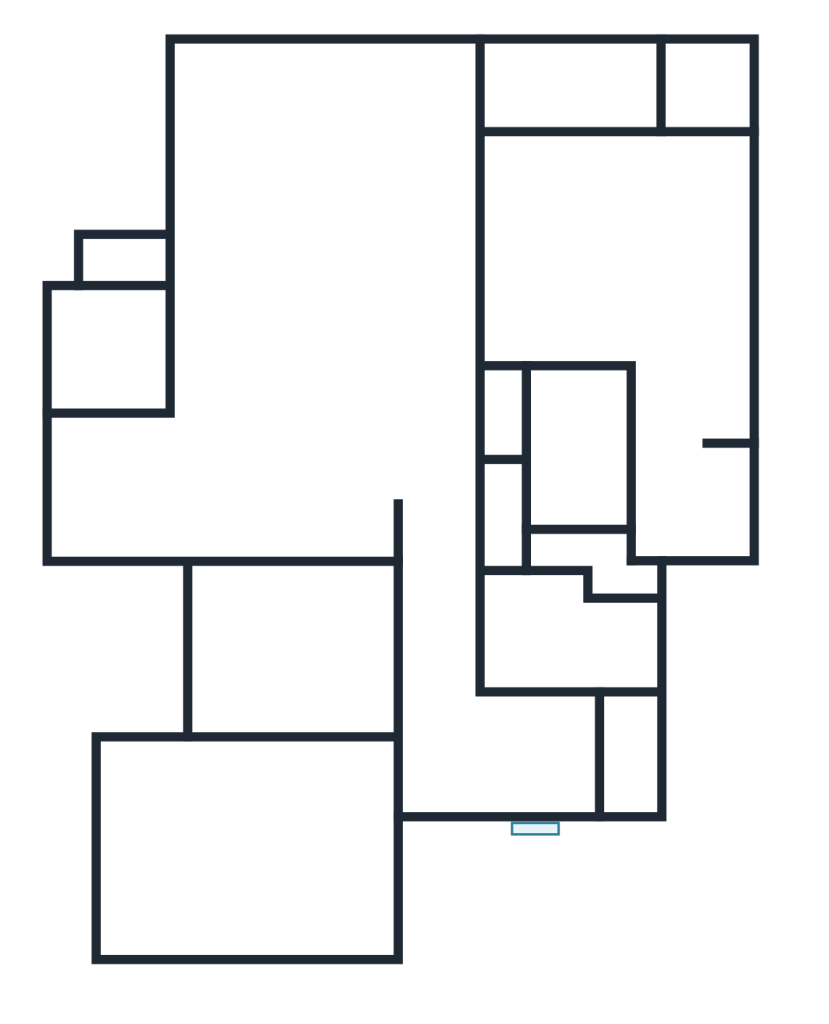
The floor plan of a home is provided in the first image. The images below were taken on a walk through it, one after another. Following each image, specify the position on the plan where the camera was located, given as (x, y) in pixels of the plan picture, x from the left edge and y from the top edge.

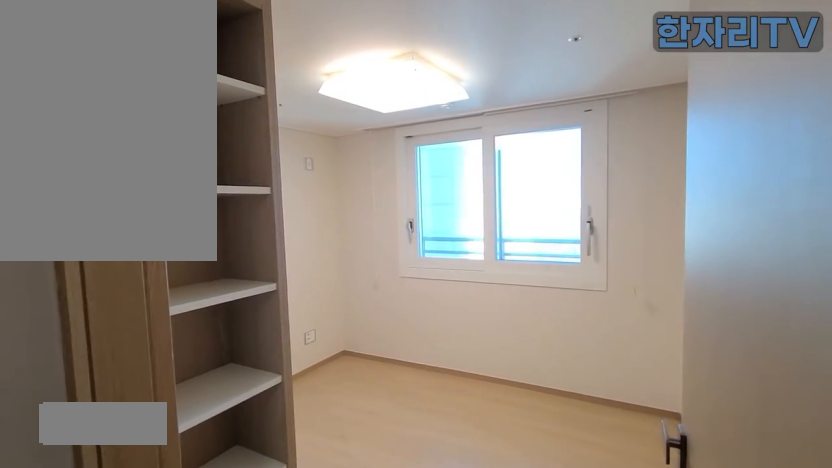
(245, 839)
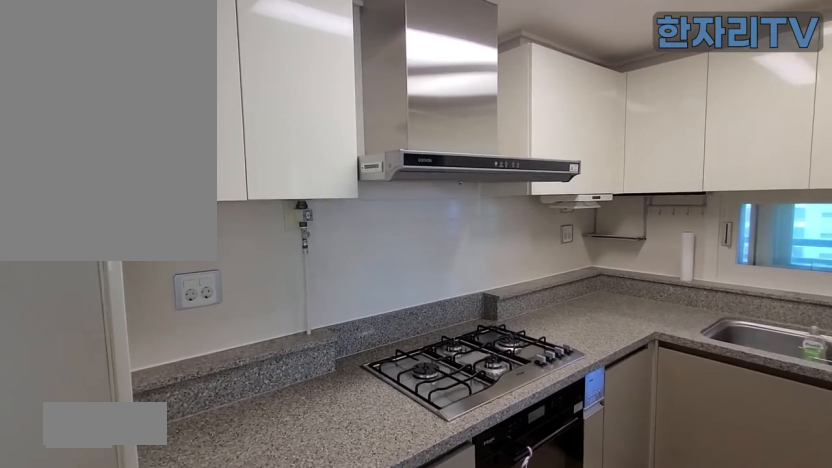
(239, 476)
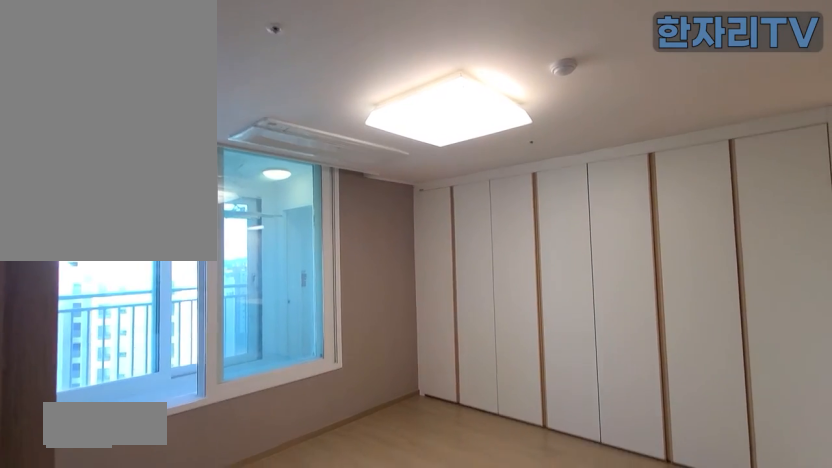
(603, 215)
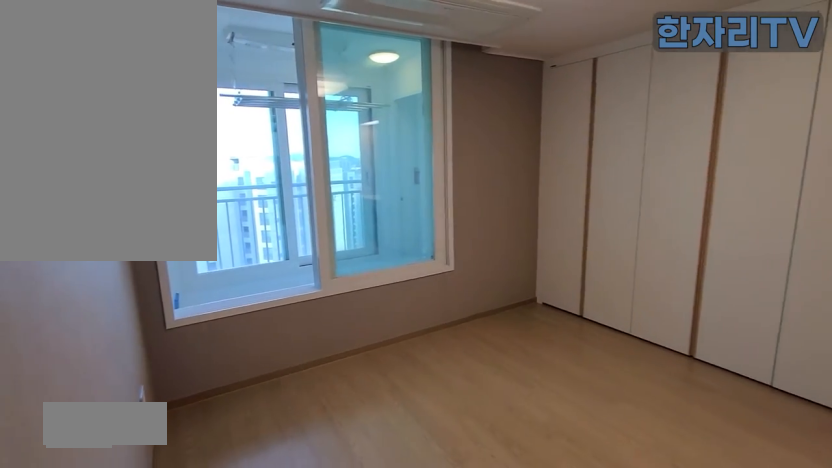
(603, 215)
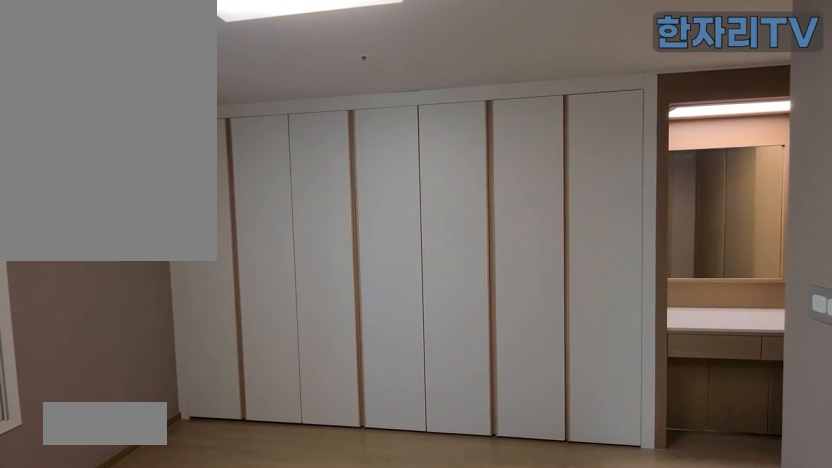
(603, 215)
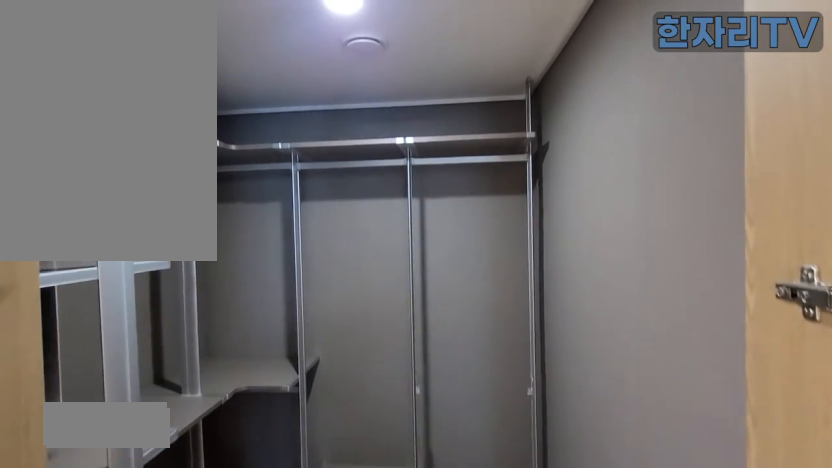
(693, 490)
